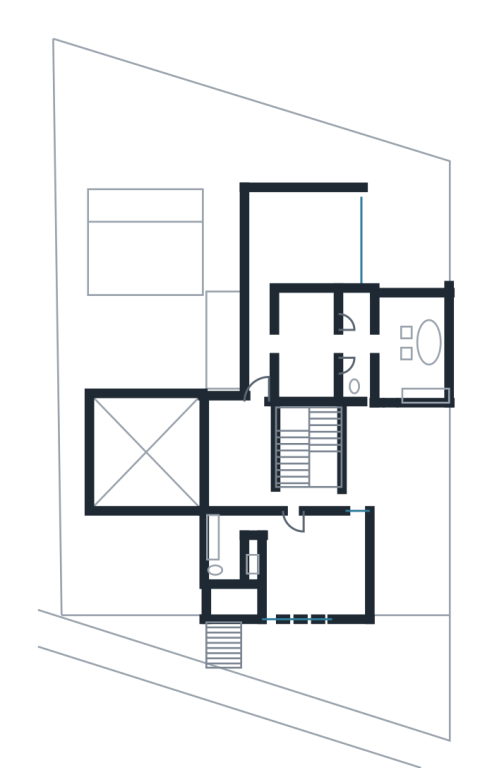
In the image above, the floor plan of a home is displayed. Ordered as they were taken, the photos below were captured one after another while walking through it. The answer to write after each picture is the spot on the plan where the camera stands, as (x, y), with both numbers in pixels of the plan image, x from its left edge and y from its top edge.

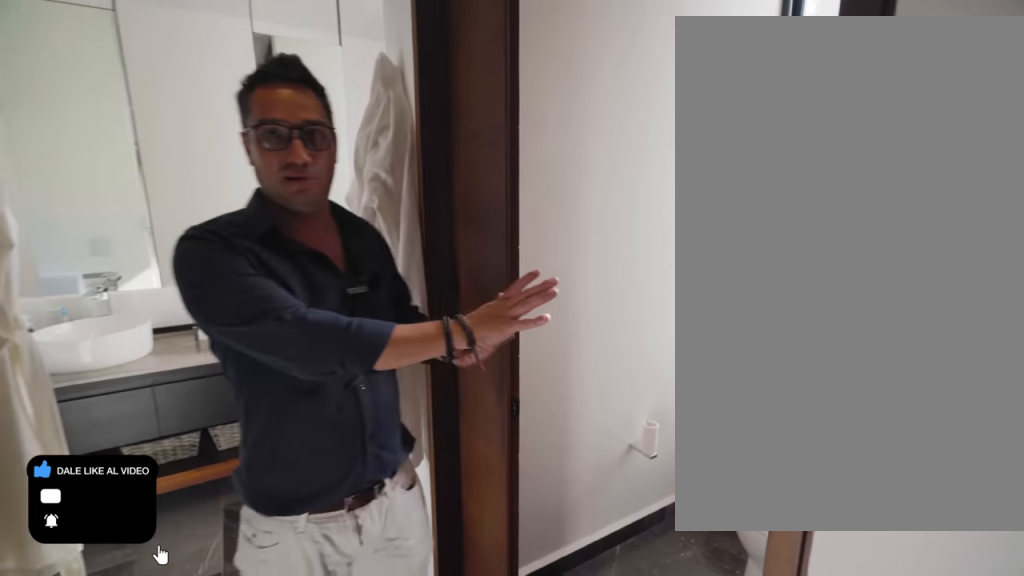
(351, 353)
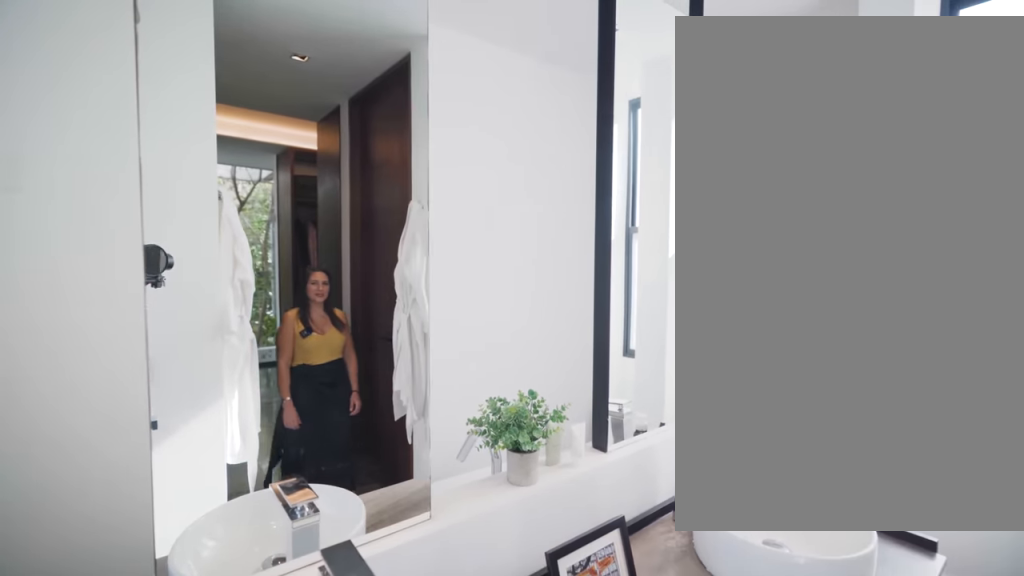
(383, 319)
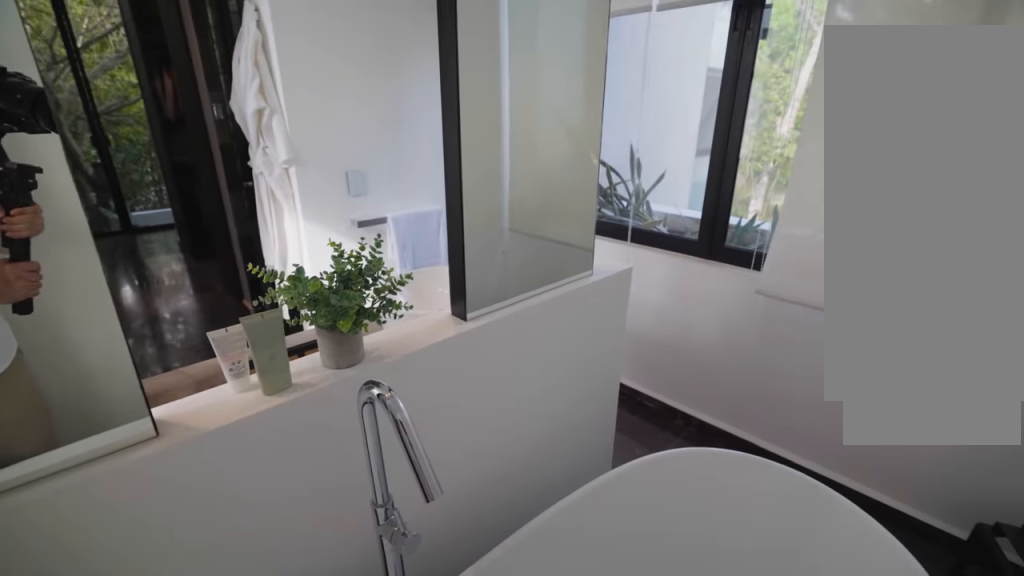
(432, 353)
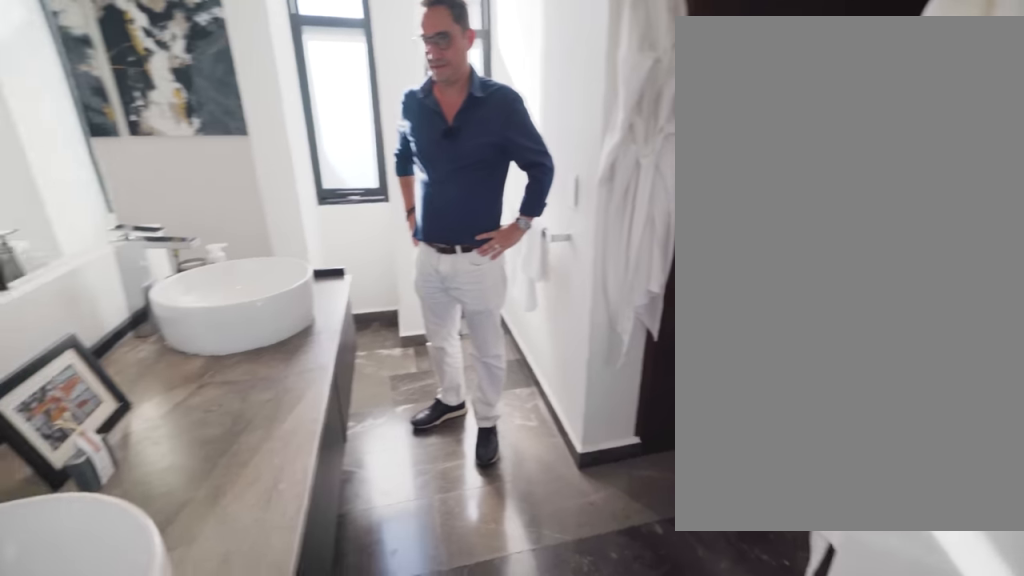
(400, 309)
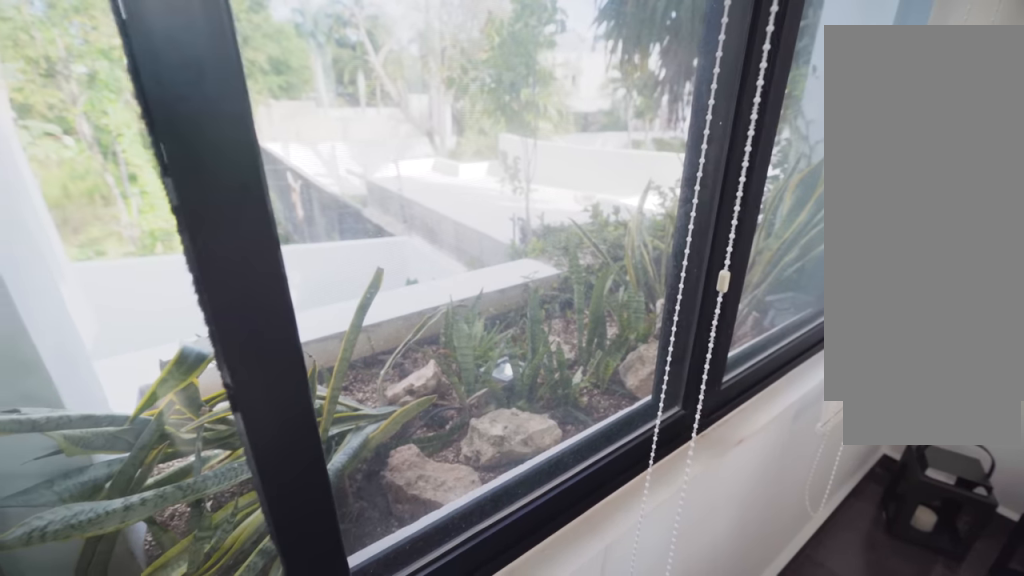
(390, 313)
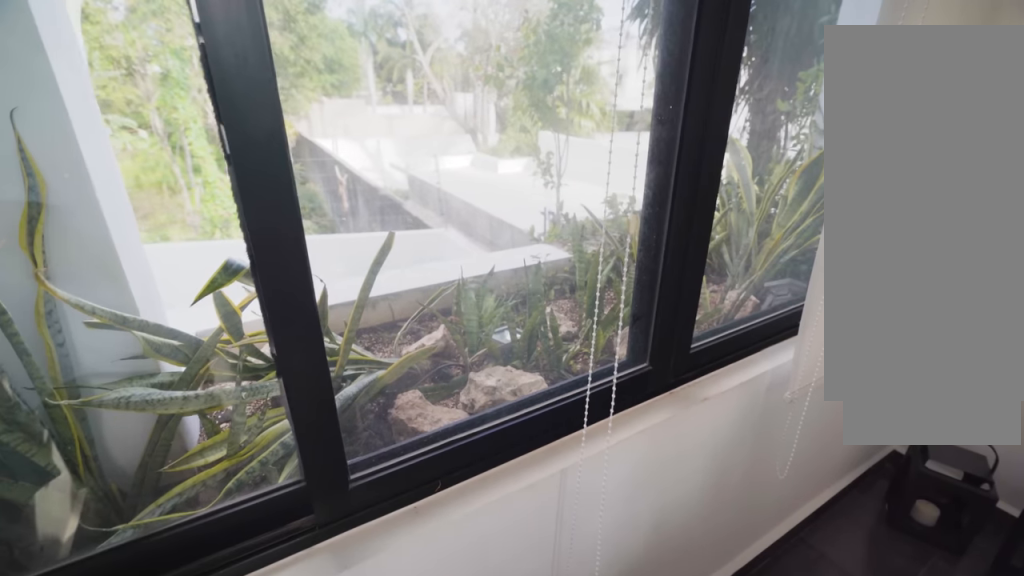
(389, 313)
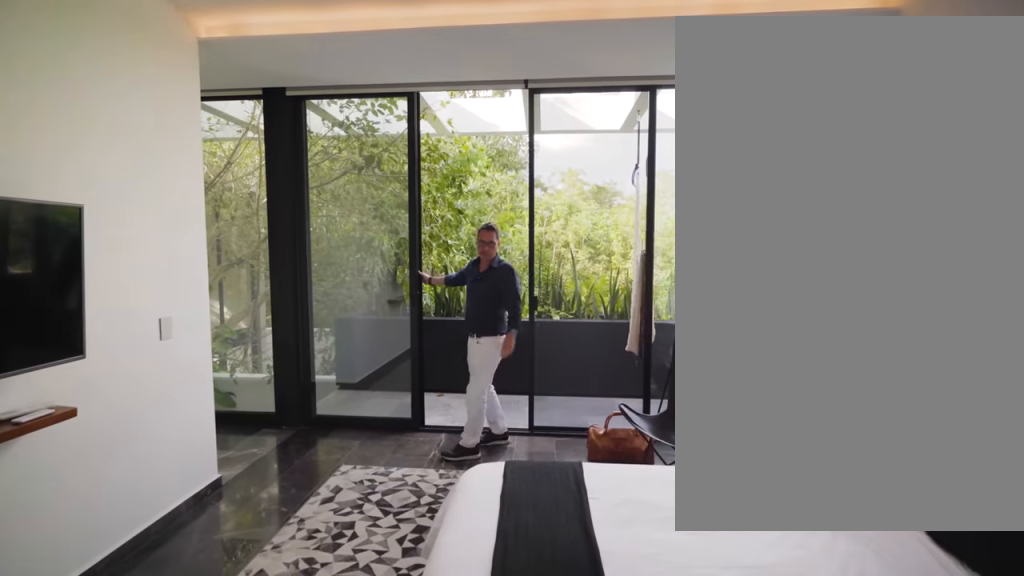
(349, 233)
